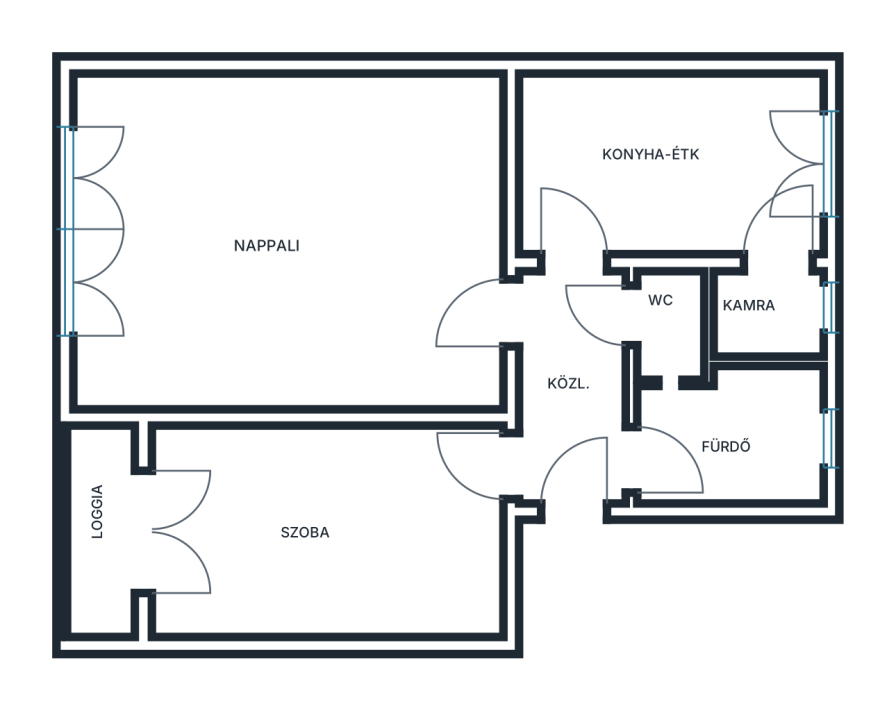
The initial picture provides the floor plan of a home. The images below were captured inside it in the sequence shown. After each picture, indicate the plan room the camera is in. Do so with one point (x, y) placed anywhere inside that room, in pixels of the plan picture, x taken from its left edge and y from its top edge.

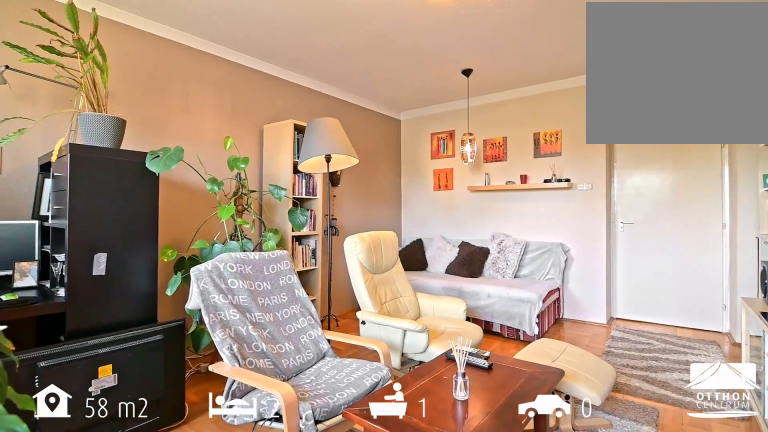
(291, 241)
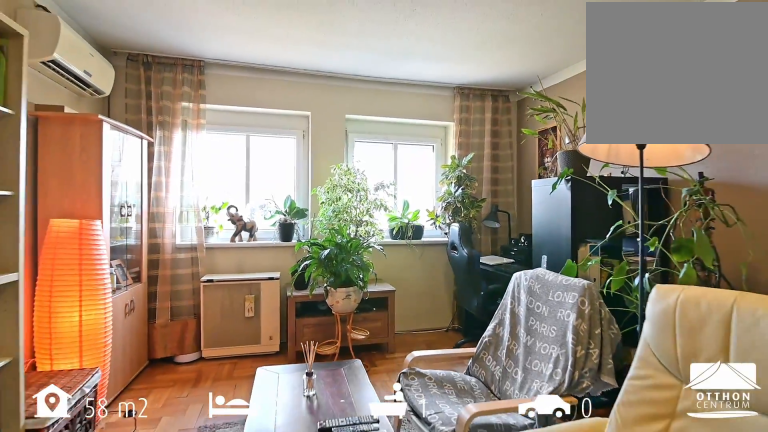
(291, 241)
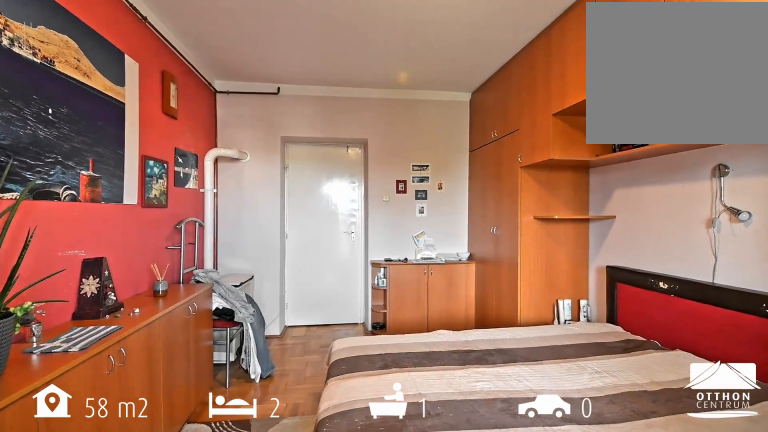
(330, 533)
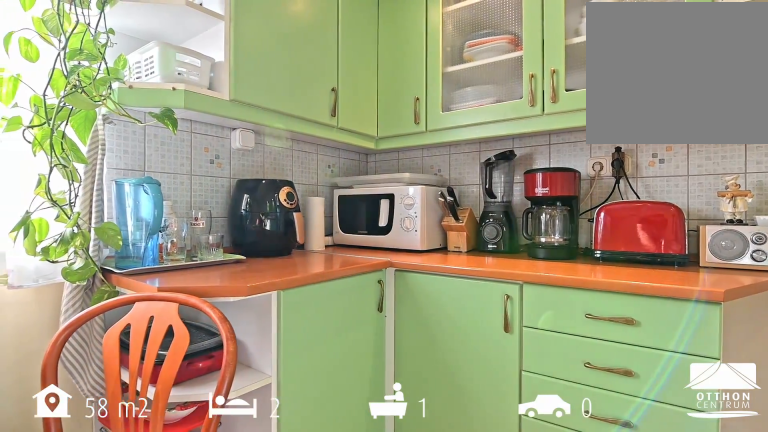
(673, 164)
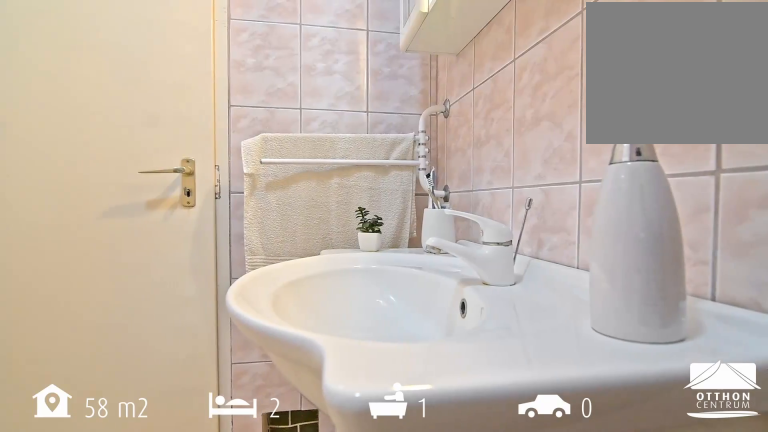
(735, 441)
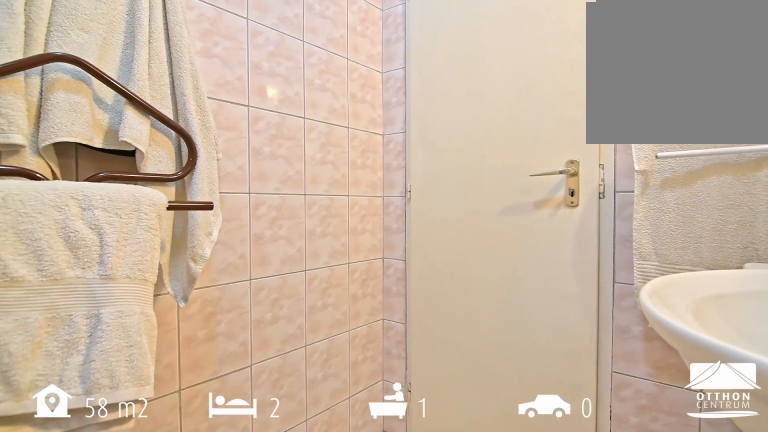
(735, 441)
